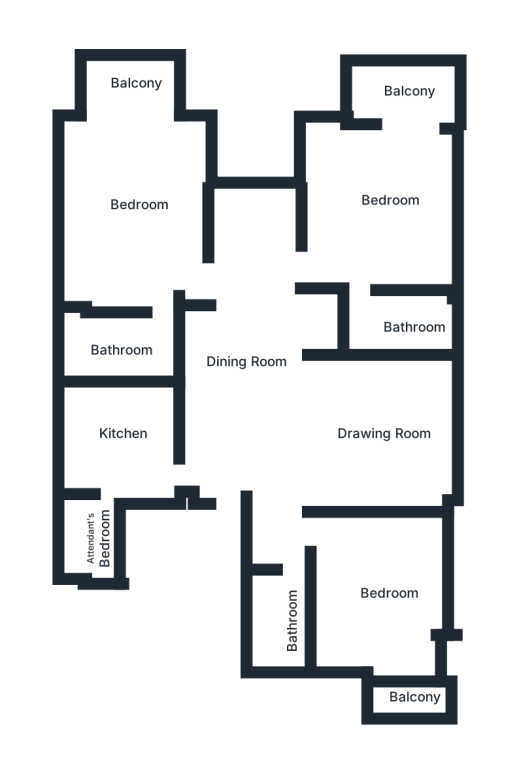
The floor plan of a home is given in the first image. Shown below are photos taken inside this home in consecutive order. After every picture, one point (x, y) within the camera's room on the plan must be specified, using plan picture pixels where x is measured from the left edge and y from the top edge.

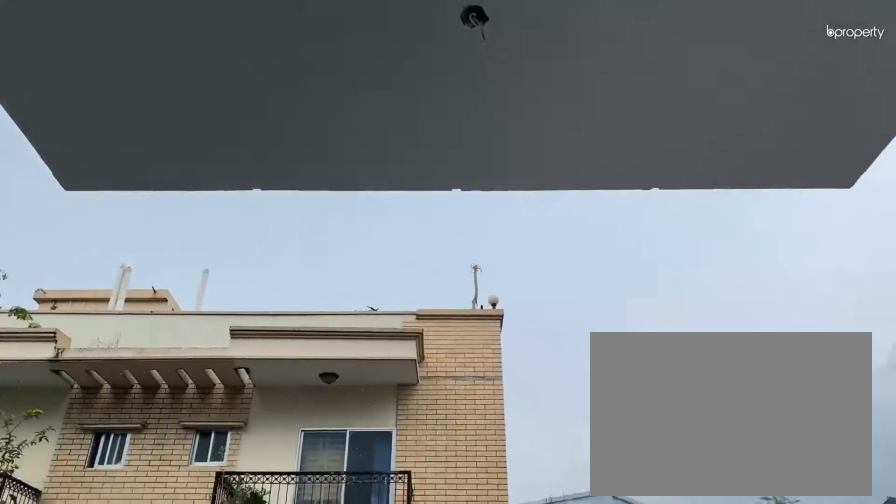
(126, 91)
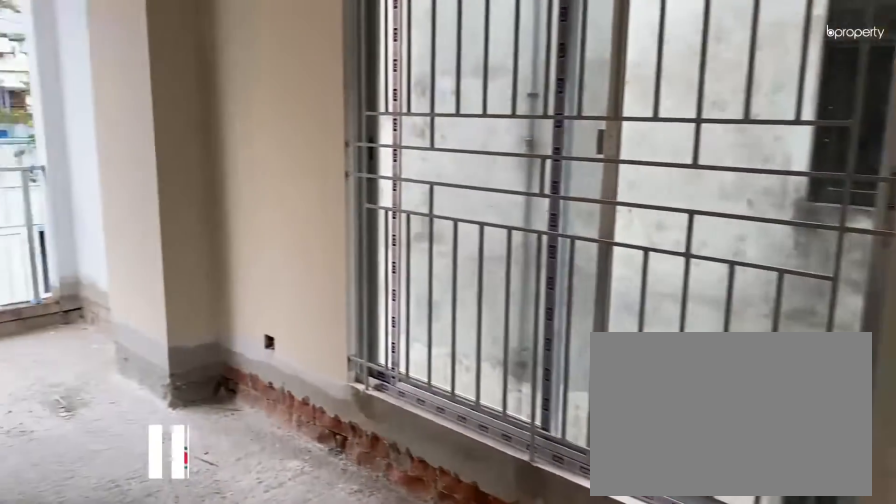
(374, 200)
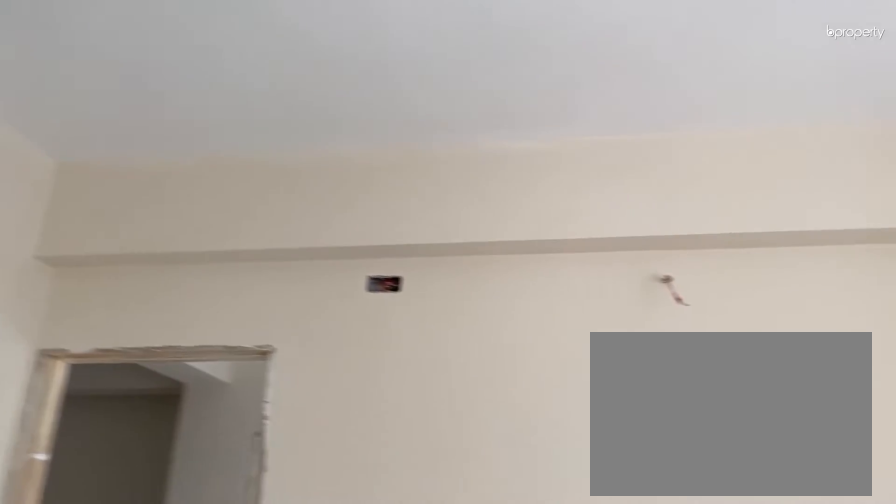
(374, 200)
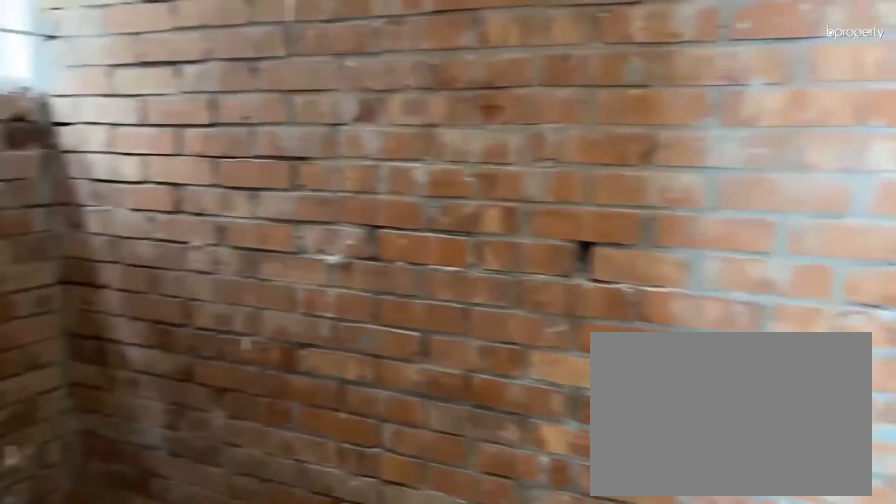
(404, 321)
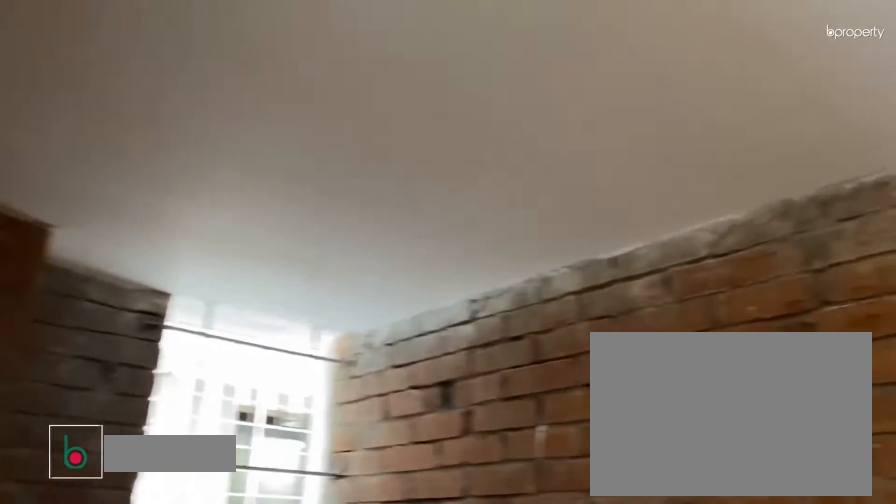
(404, 321)
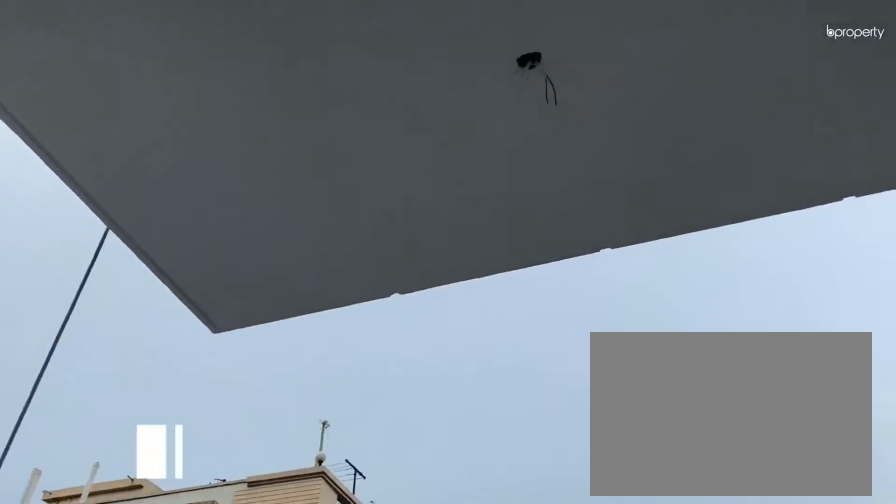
(403, 97)
